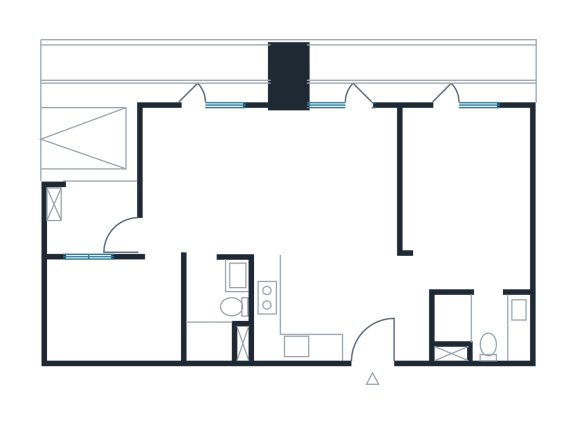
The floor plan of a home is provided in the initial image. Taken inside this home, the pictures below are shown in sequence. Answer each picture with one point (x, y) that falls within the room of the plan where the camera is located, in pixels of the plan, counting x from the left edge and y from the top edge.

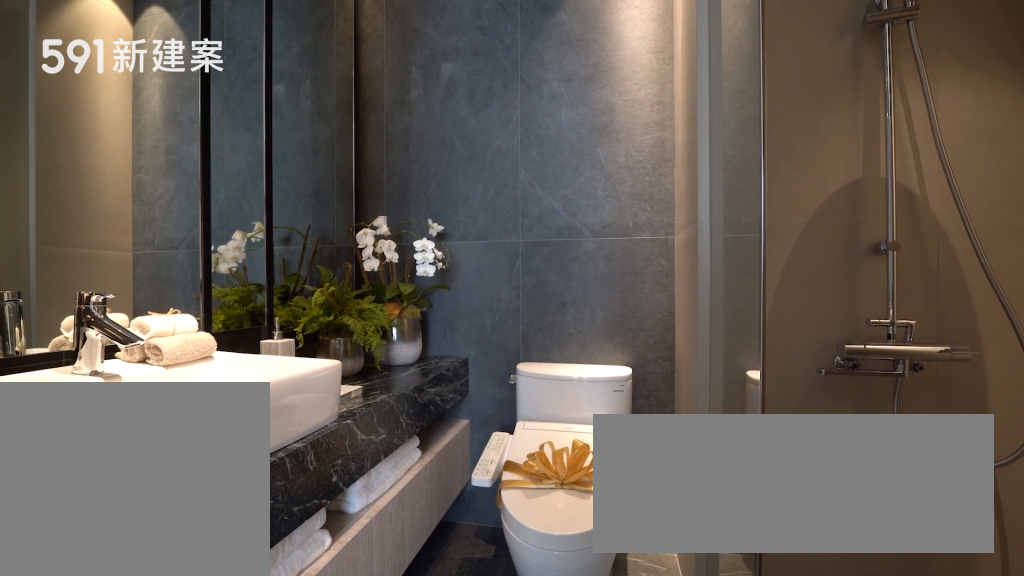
(484, 324)
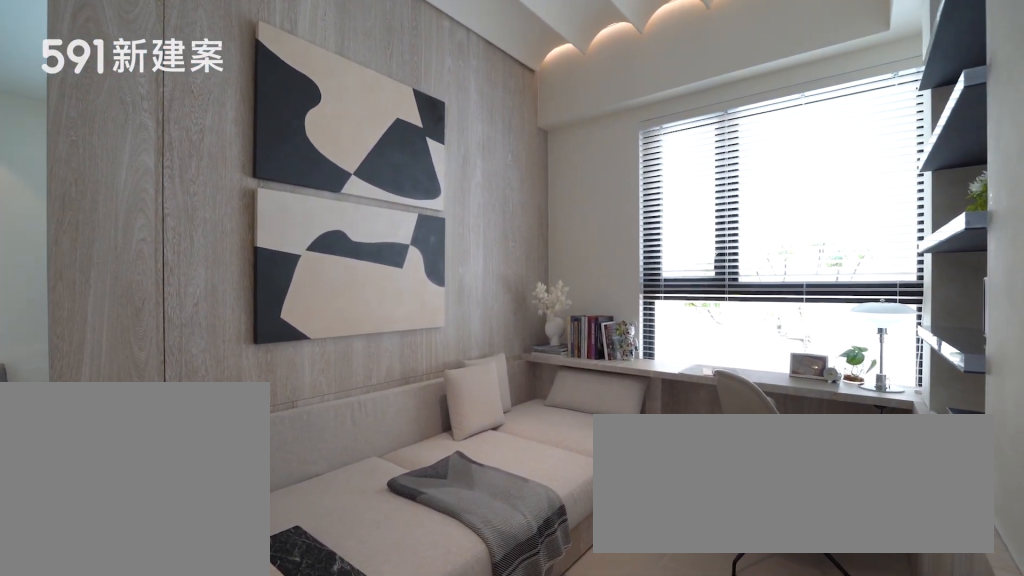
(199, 167)
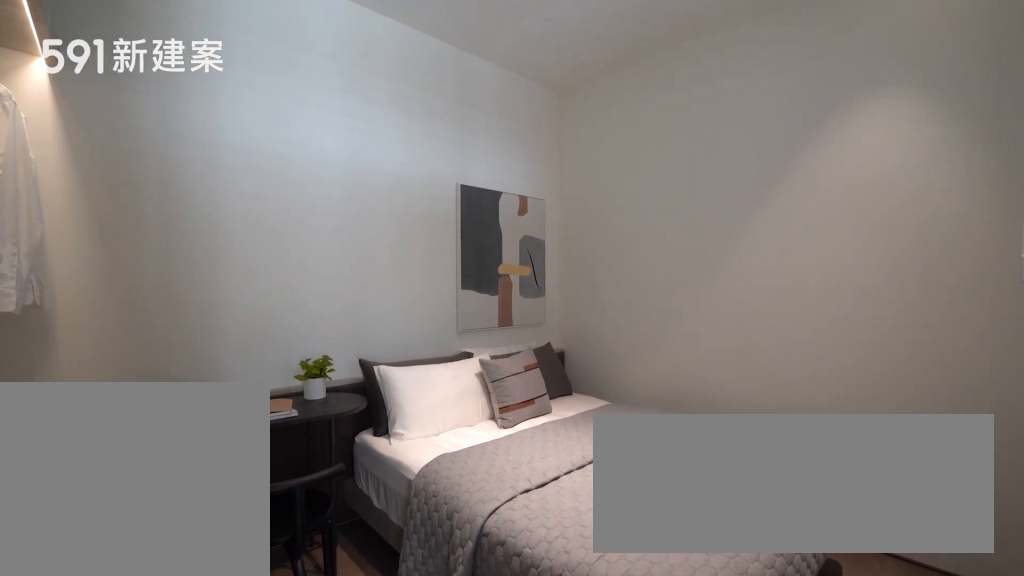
(112, 312)
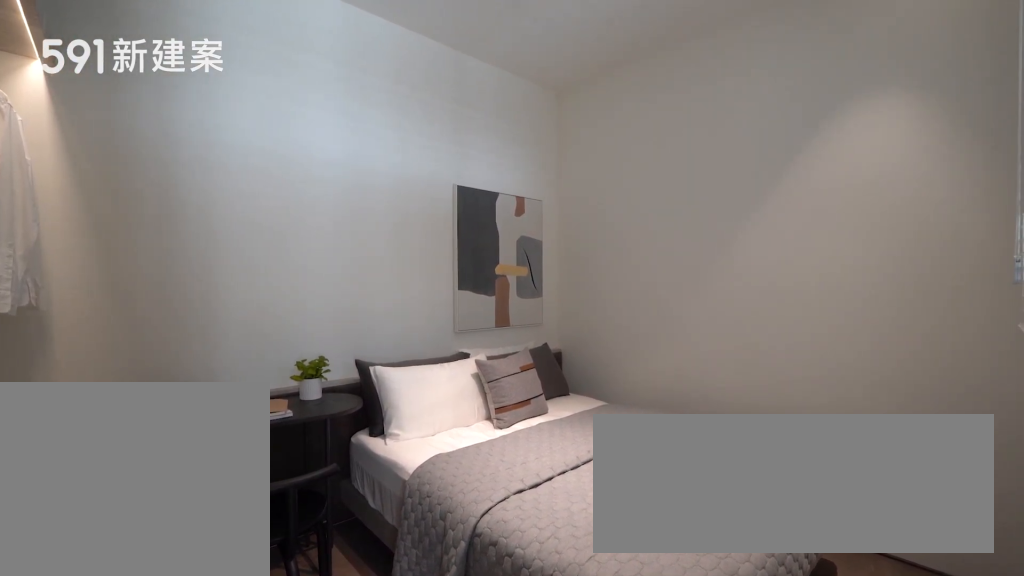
(112, 312)
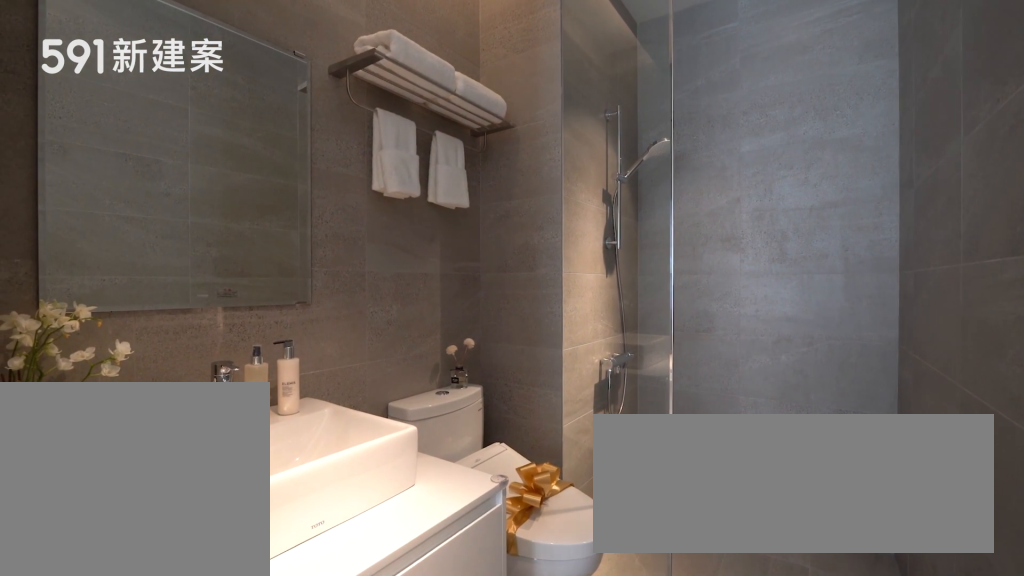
(215, 311)
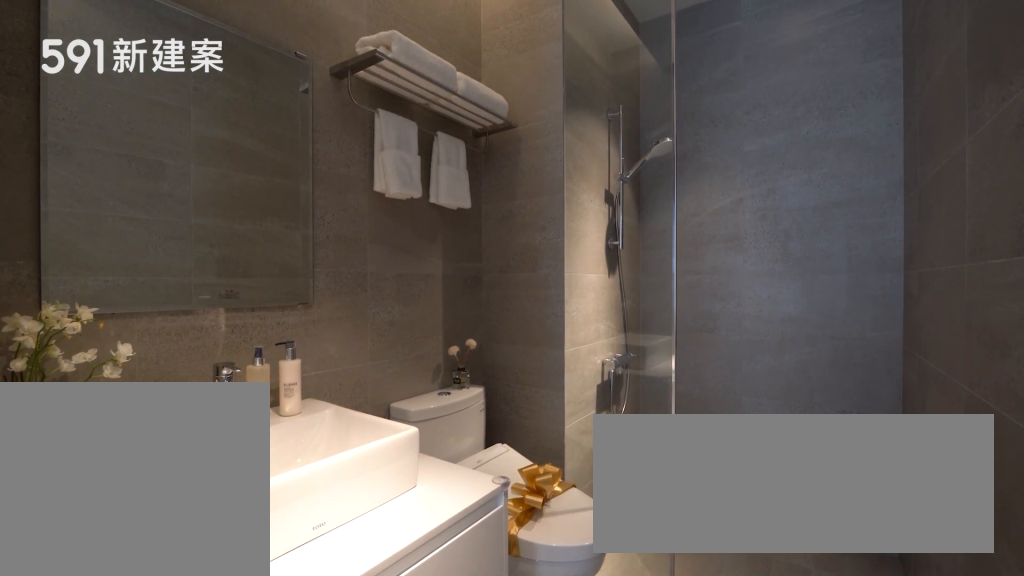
(215, 311)
